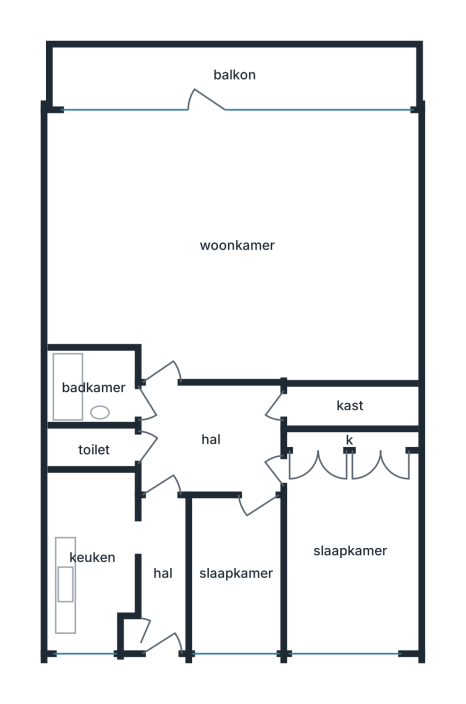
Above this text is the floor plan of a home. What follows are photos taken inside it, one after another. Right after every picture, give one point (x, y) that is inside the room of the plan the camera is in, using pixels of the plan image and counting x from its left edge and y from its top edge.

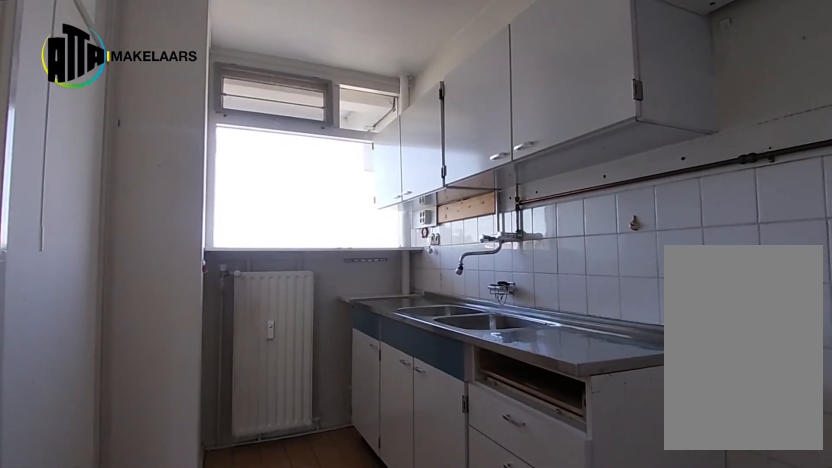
(92, 557)
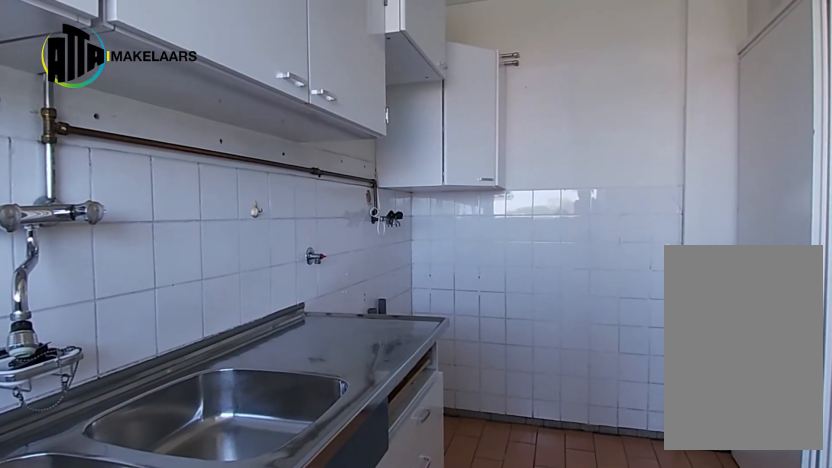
(92, 557)
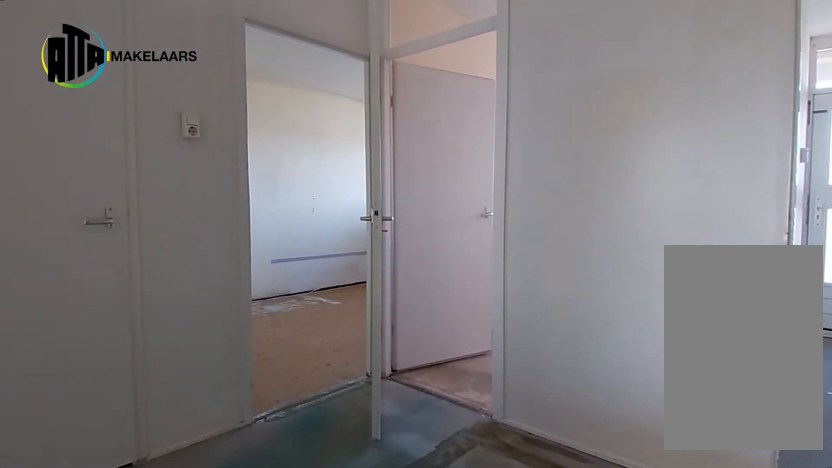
(211, 438)
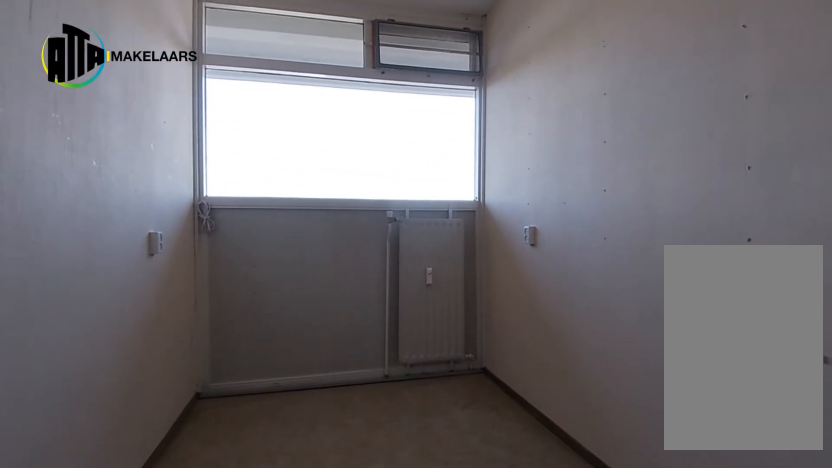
(235, 573)
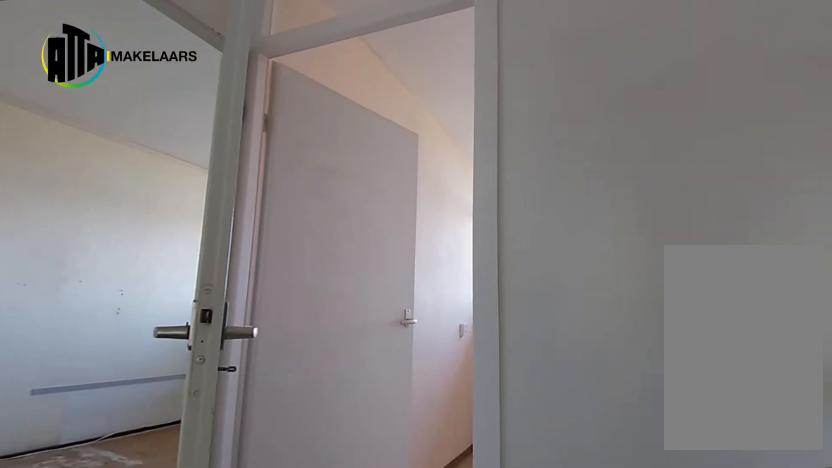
(211, 438)
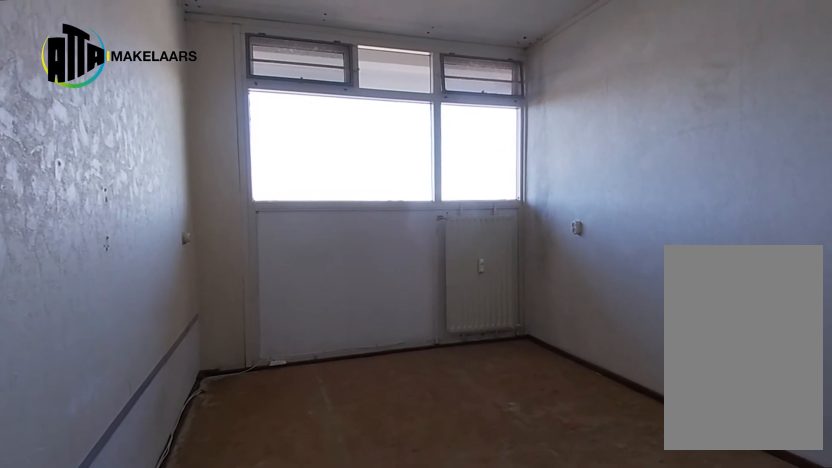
(350, 549)
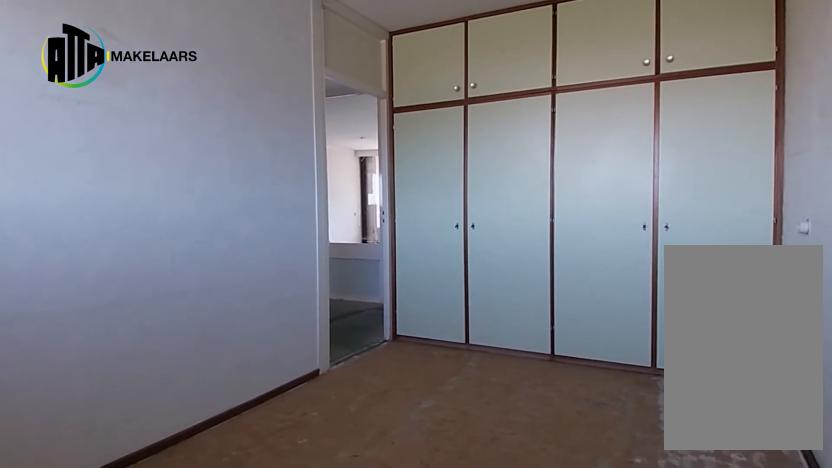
(350, 549)
